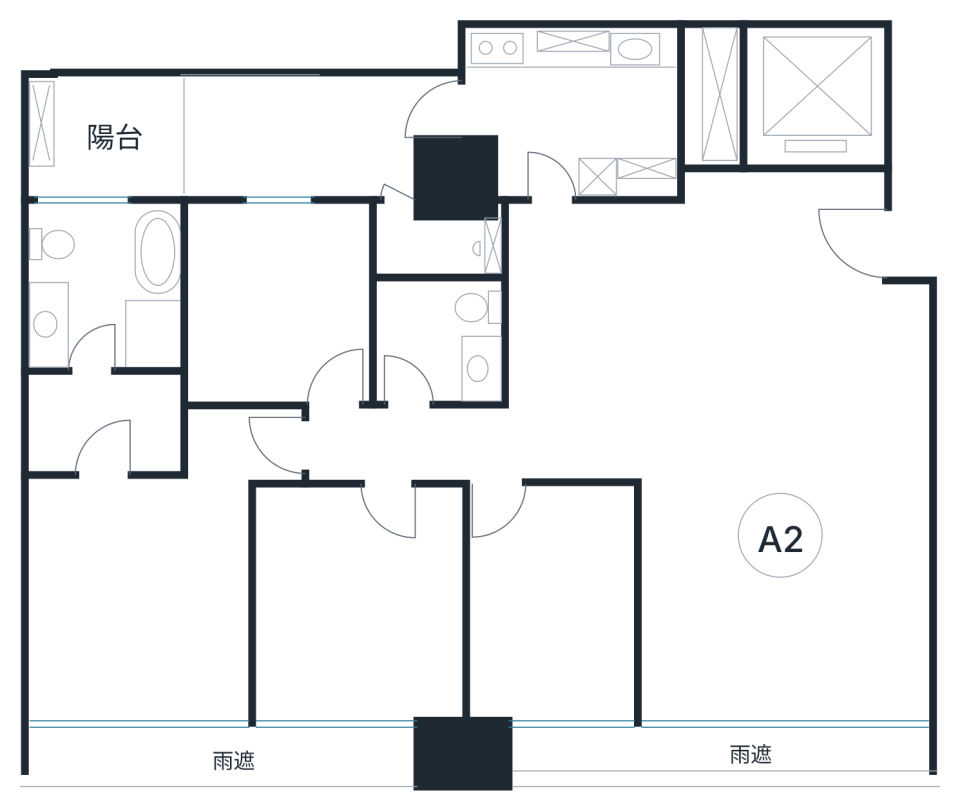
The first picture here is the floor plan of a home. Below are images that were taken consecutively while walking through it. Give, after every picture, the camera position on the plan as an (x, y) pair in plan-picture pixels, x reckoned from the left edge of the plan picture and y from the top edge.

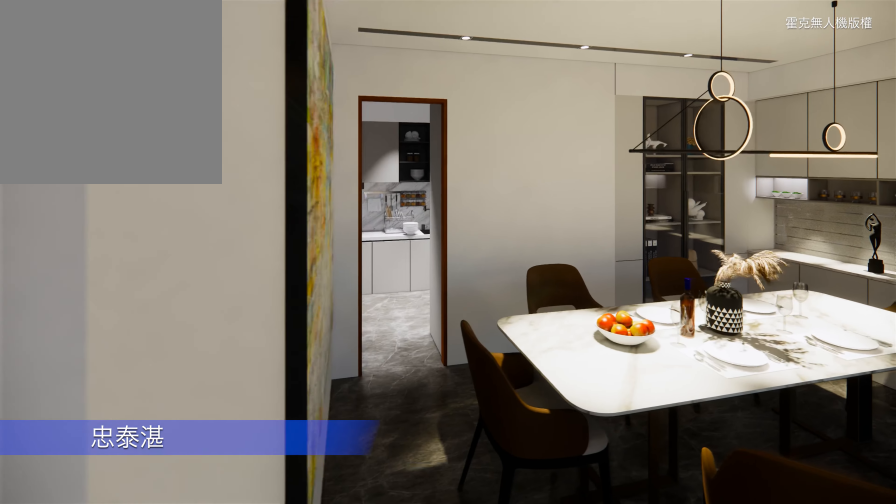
(546, 398)
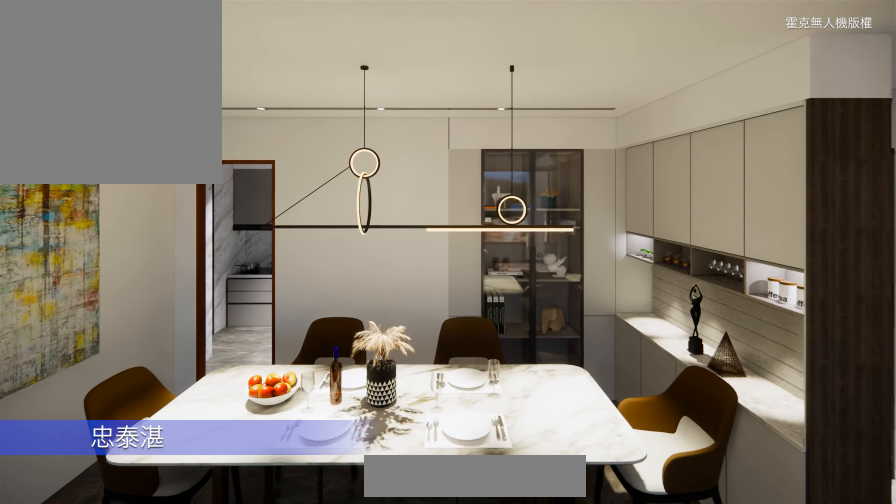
(668, 398)
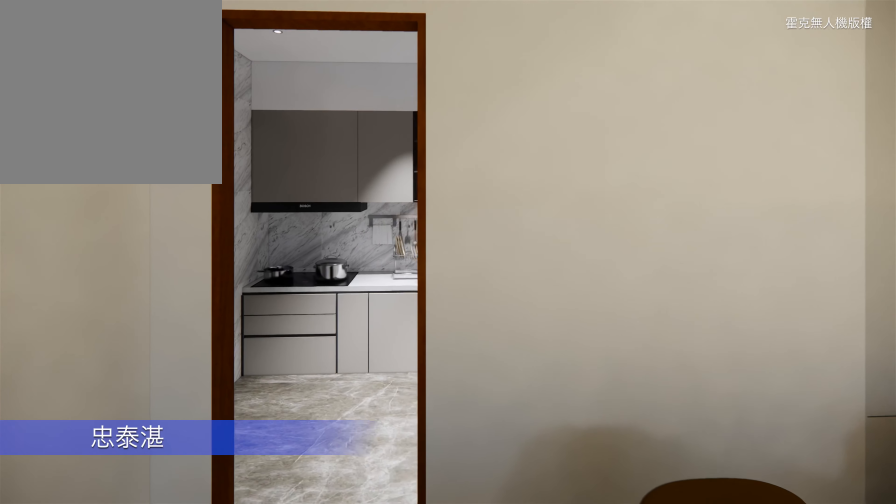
(591, 243)
